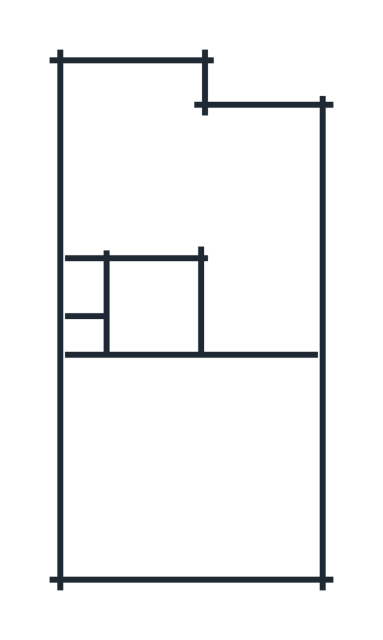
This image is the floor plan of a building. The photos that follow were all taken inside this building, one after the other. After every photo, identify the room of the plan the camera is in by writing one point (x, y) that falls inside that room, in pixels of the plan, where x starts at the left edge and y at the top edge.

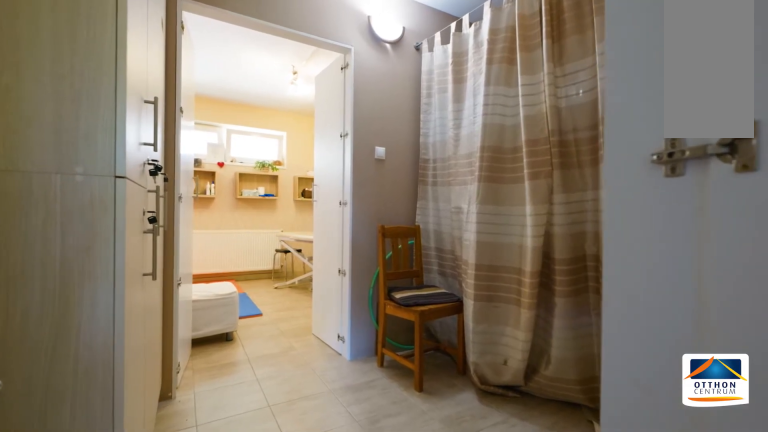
(258, 296)
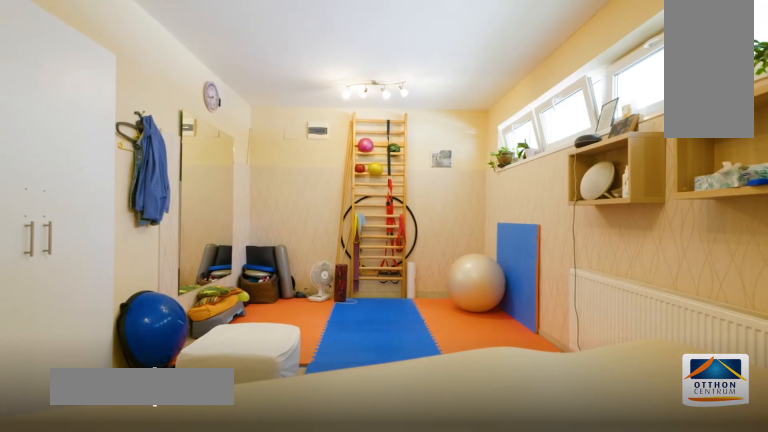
(172, 172)
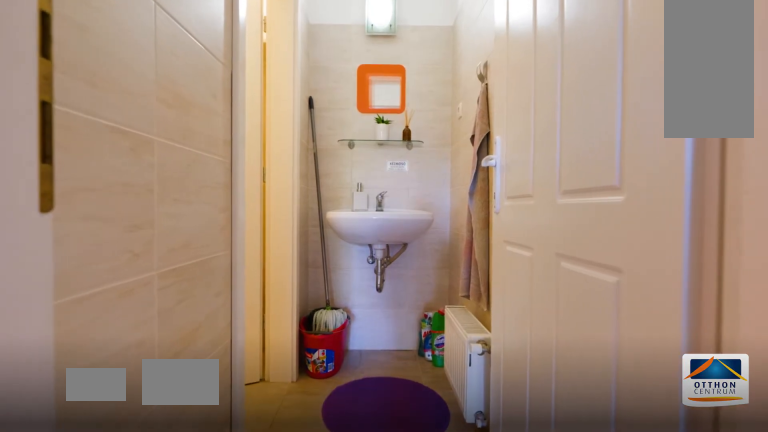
(143, 291)
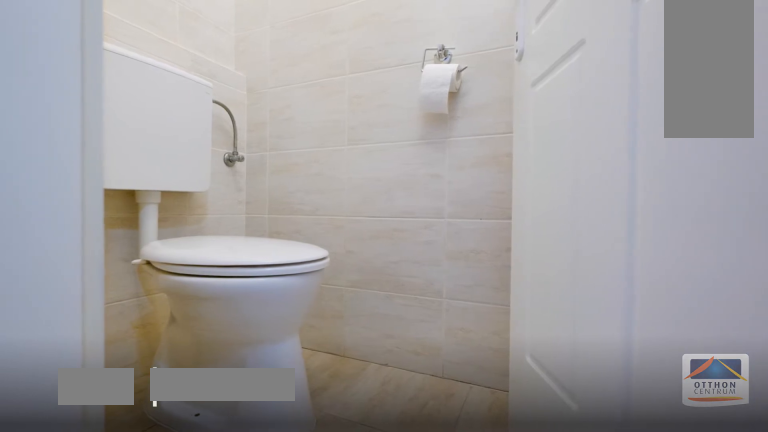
(142, 291)
